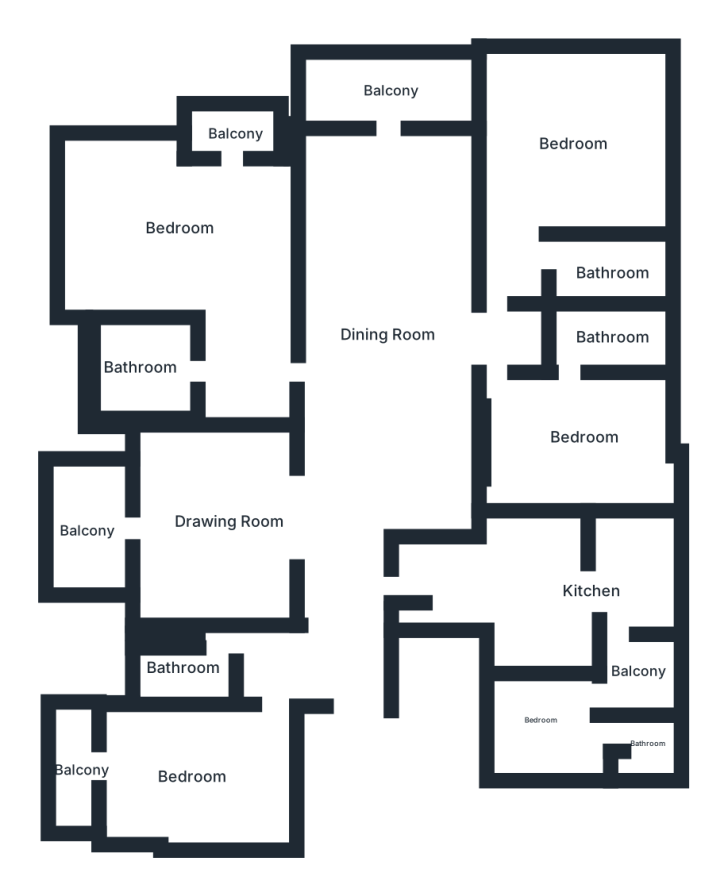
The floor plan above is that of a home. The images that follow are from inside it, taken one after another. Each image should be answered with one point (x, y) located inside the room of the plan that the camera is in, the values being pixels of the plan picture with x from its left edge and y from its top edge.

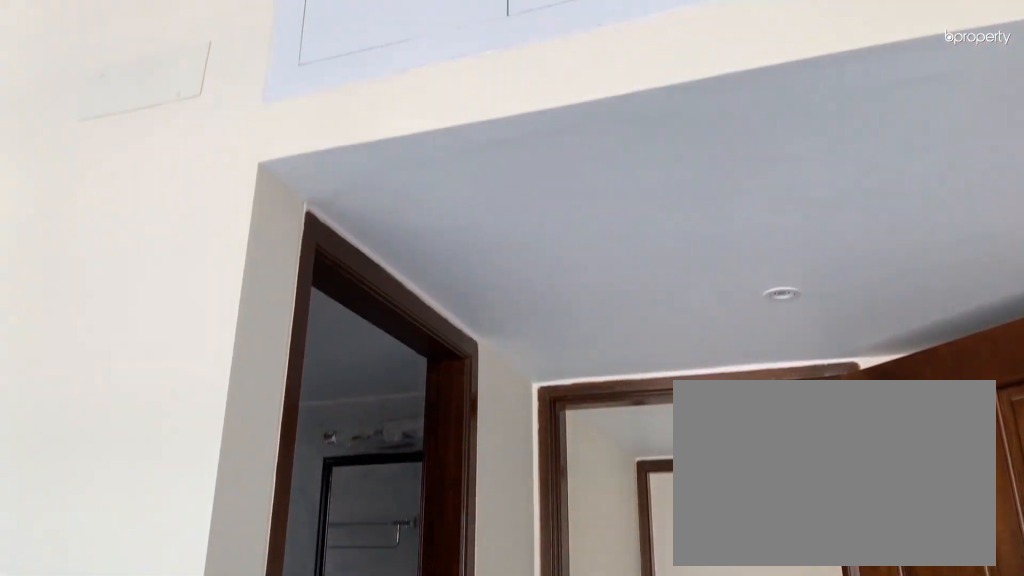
(573, 141)
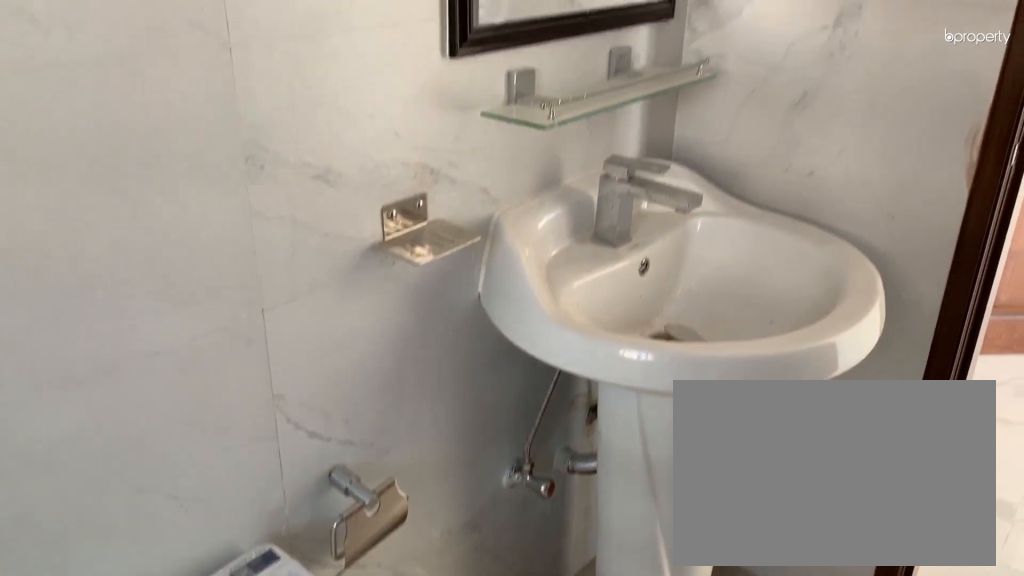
(609, 276)
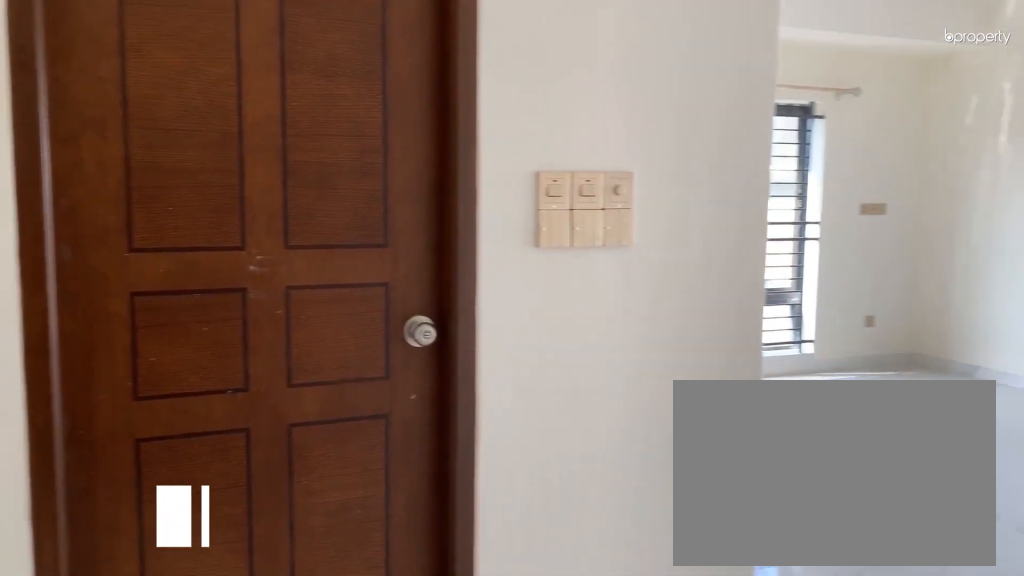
(183, 234)
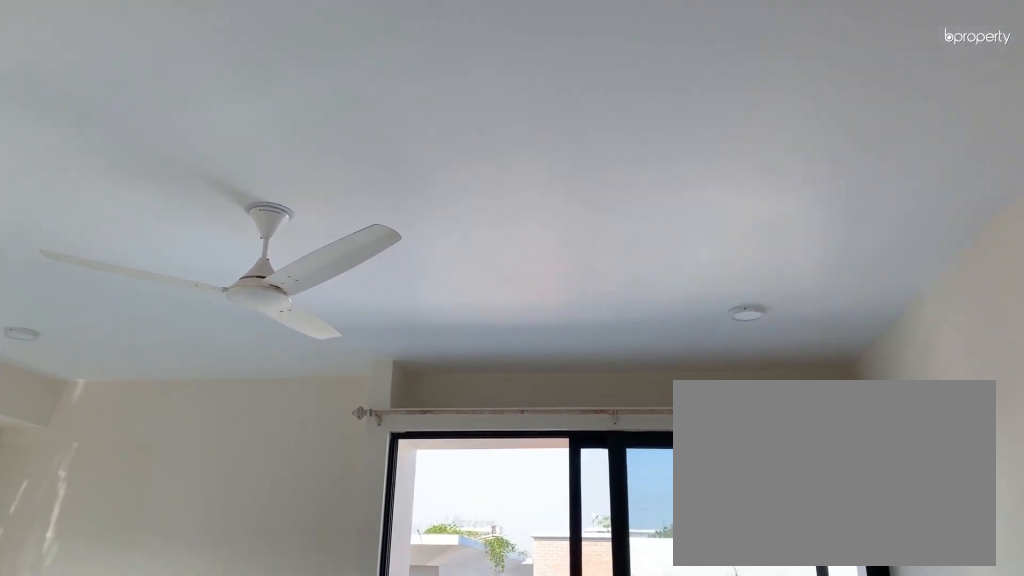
(183, 234)
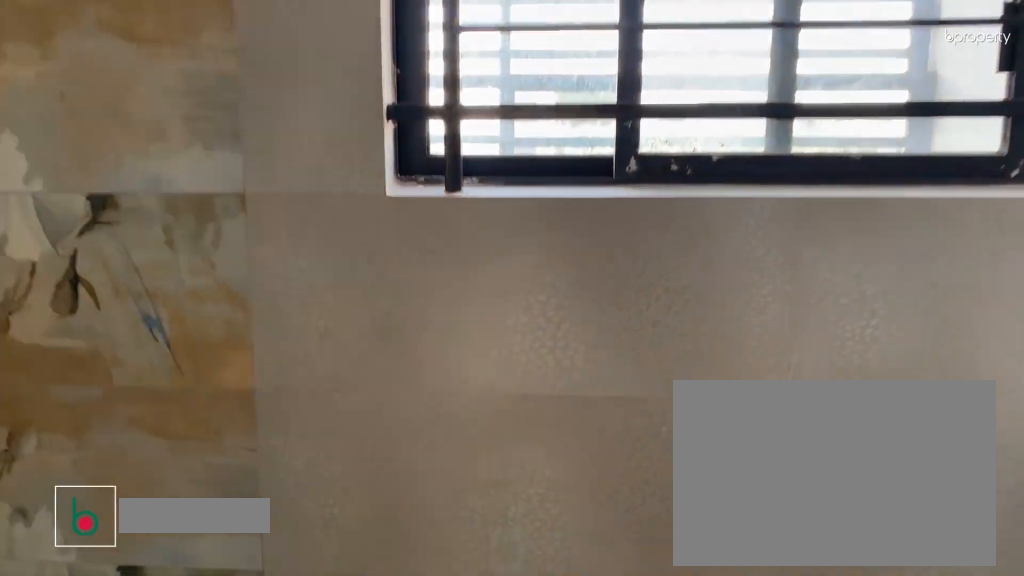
(139, 376)
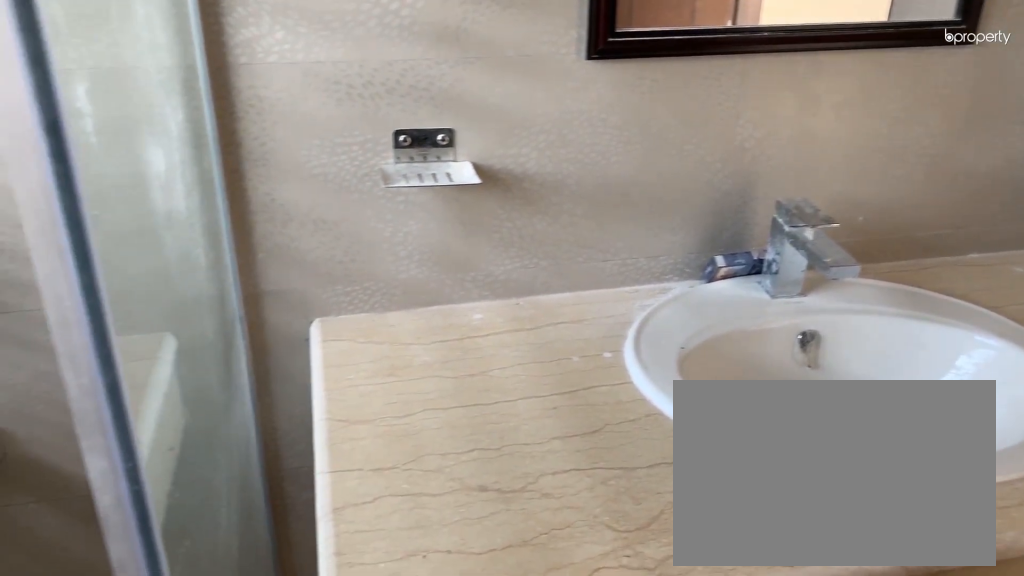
(140, 375)
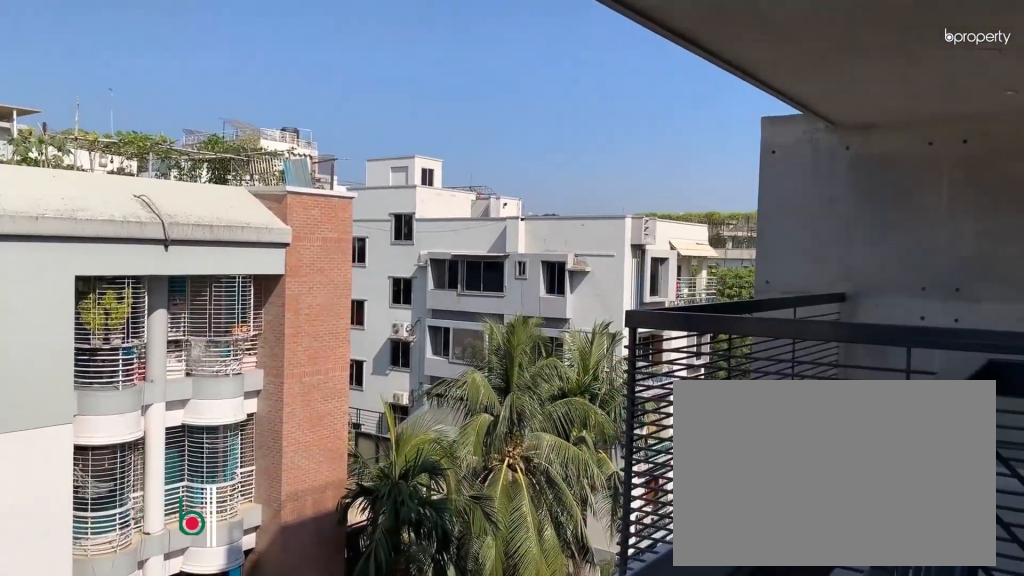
(233, 128)
